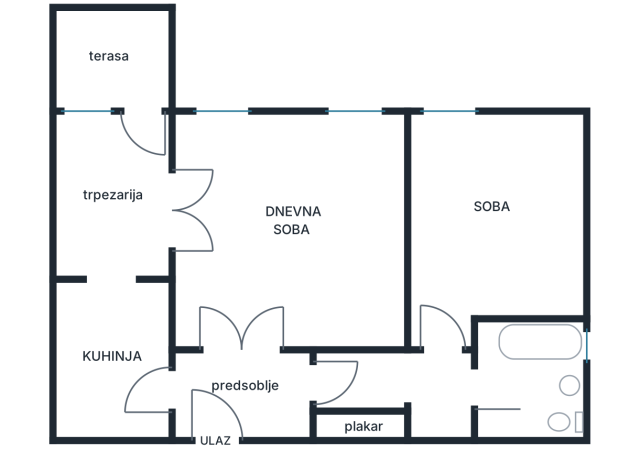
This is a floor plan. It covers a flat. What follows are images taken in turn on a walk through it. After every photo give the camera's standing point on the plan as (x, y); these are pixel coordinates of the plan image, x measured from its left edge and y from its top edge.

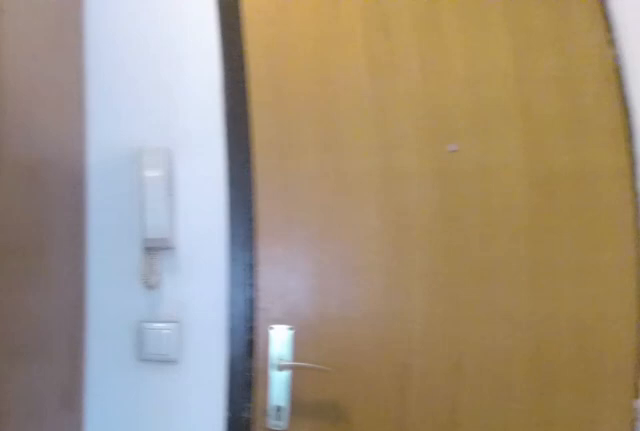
(245, 355)
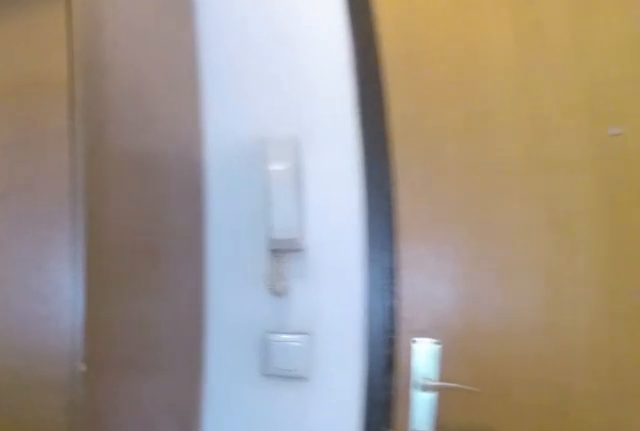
(243, 359)
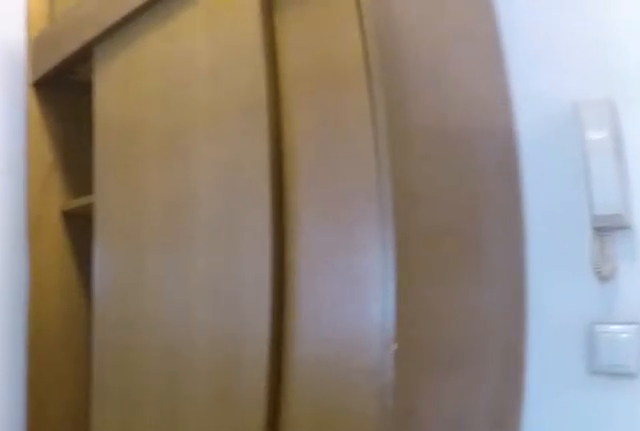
(239, 374)
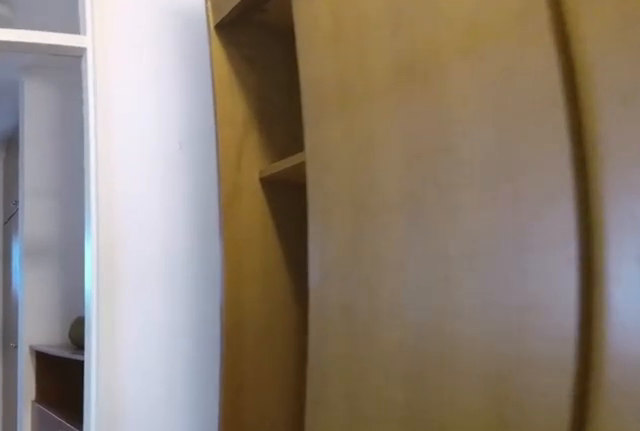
(250, 389)
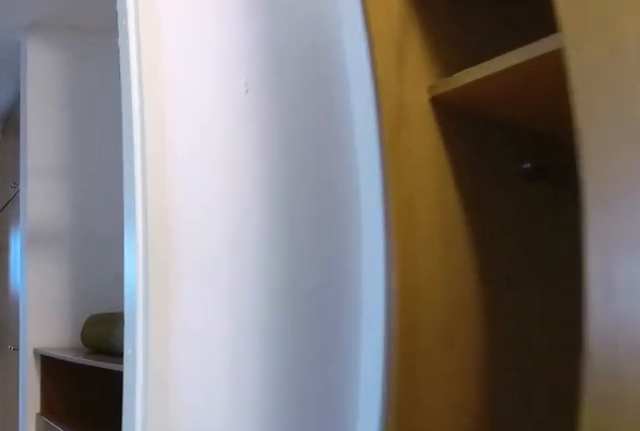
(262, 389)
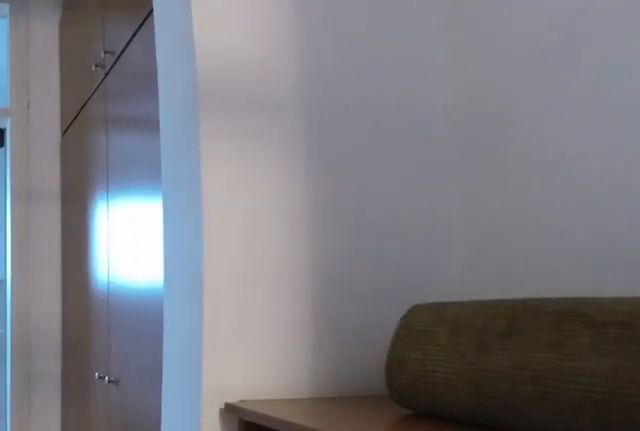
(324, 389)
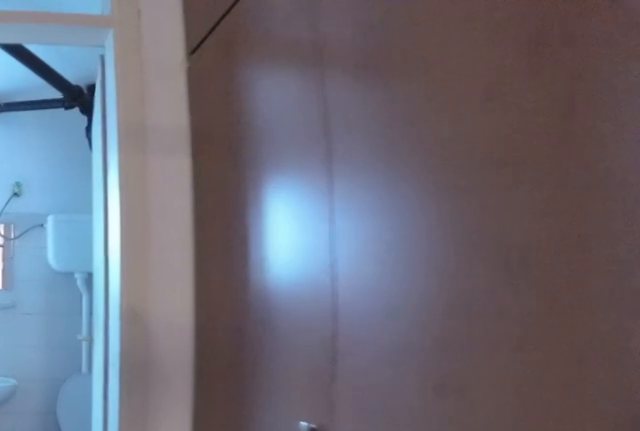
(368, 389)
